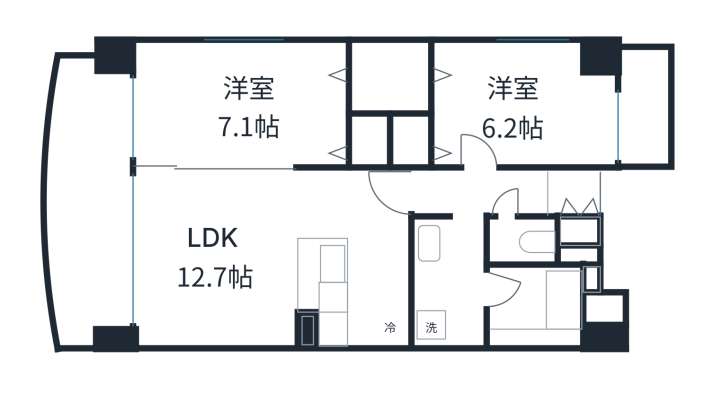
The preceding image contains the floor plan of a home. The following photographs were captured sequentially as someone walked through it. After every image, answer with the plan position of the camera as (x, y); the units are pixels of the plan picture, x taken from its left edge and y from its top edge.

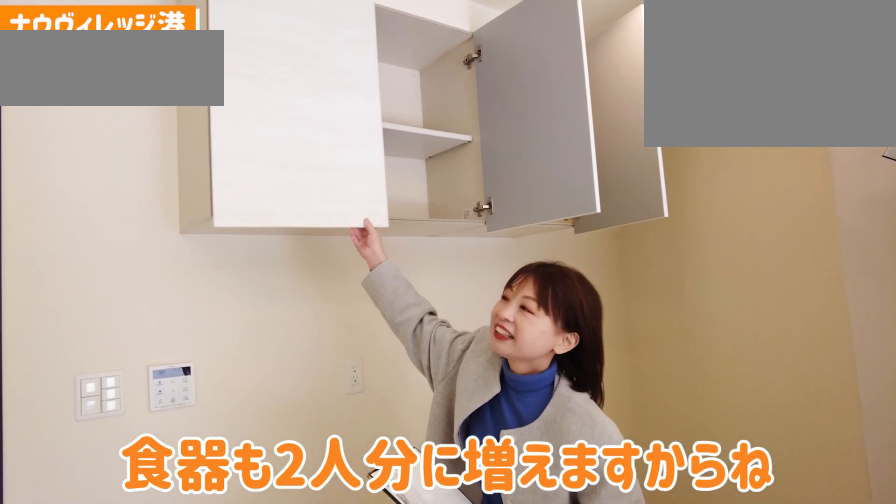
(374, 273)
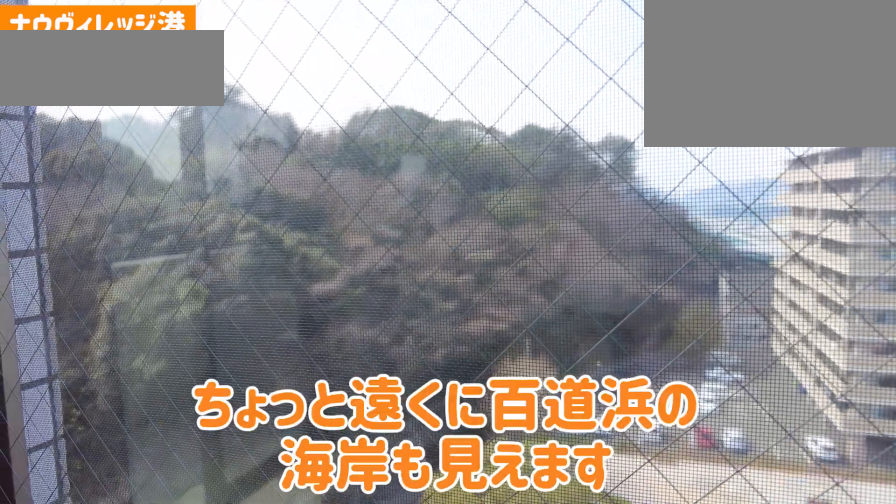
(260, 58)
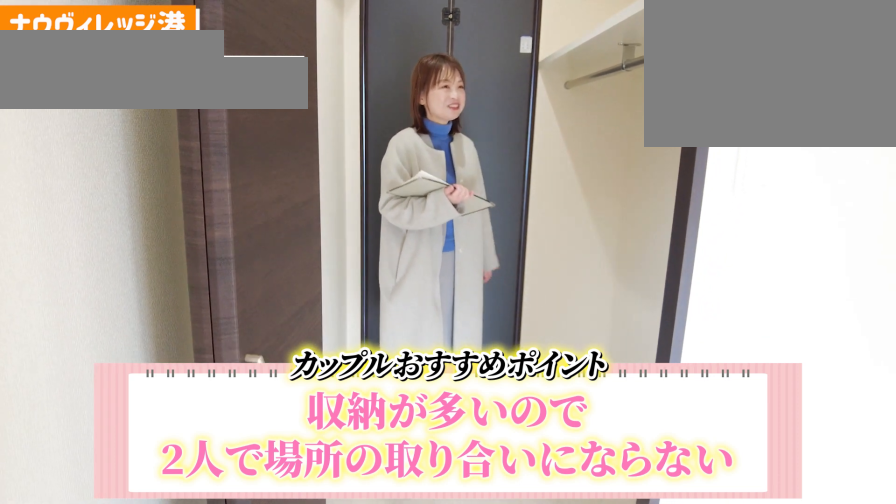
(391, 71)
